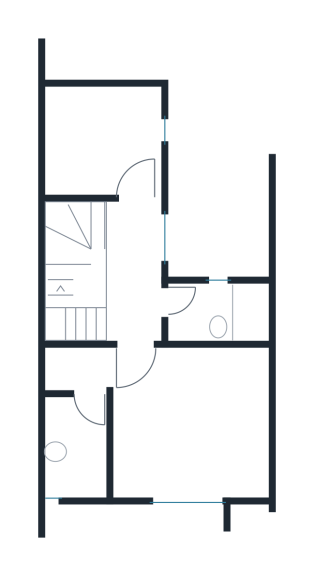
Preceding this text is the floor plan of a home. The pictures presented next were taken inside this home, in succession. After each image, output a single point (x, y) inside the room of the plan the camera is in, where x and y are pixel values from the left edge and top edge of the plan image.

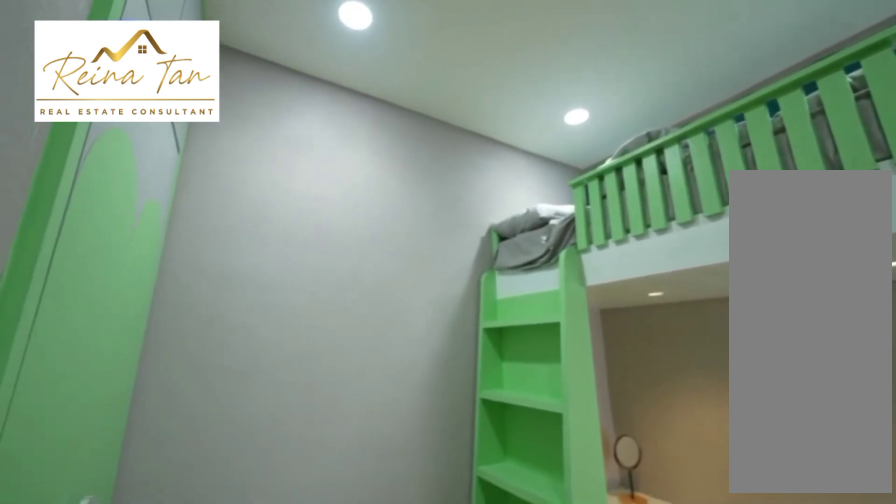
(105, 140)
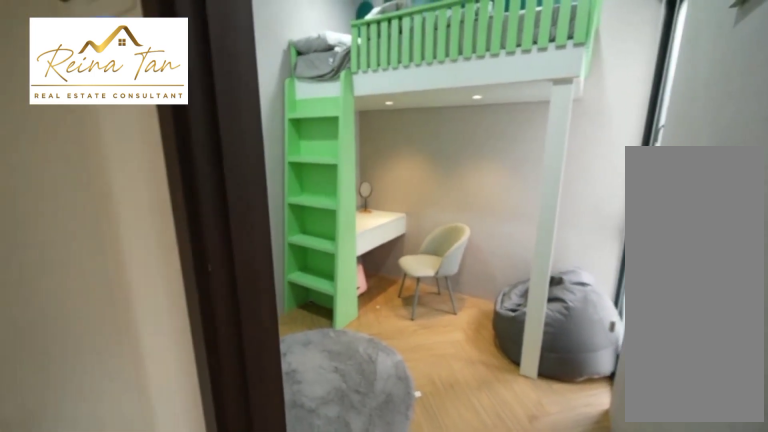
(105, 140)
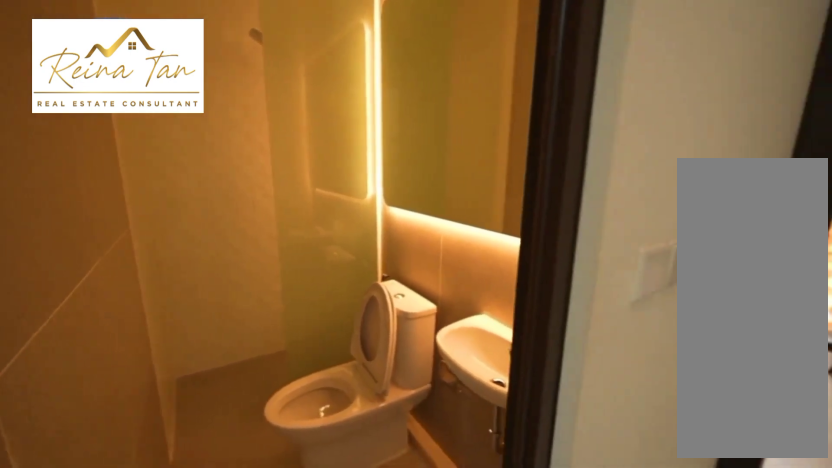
(218, 309)
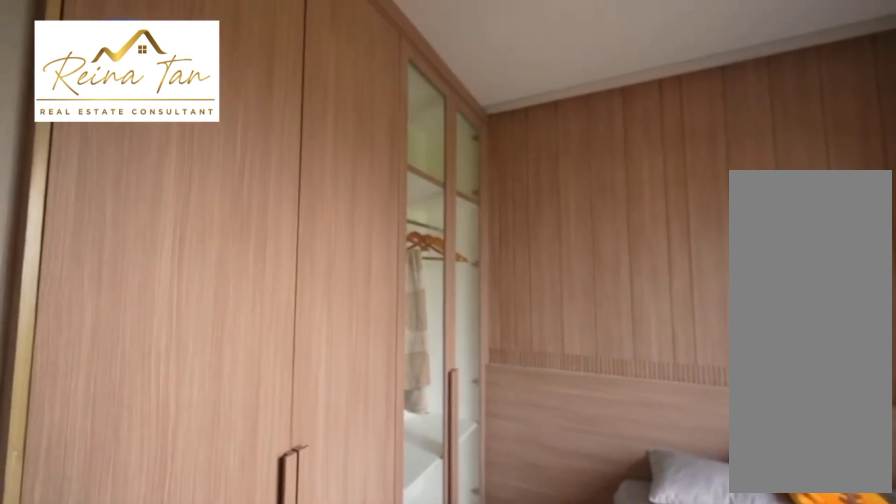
(158, 421)
